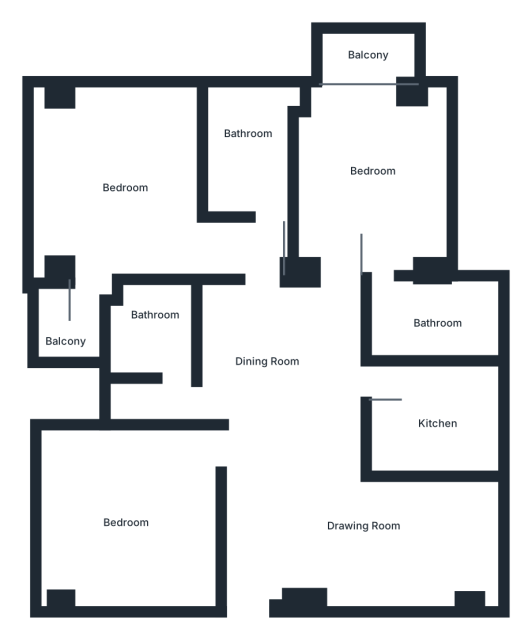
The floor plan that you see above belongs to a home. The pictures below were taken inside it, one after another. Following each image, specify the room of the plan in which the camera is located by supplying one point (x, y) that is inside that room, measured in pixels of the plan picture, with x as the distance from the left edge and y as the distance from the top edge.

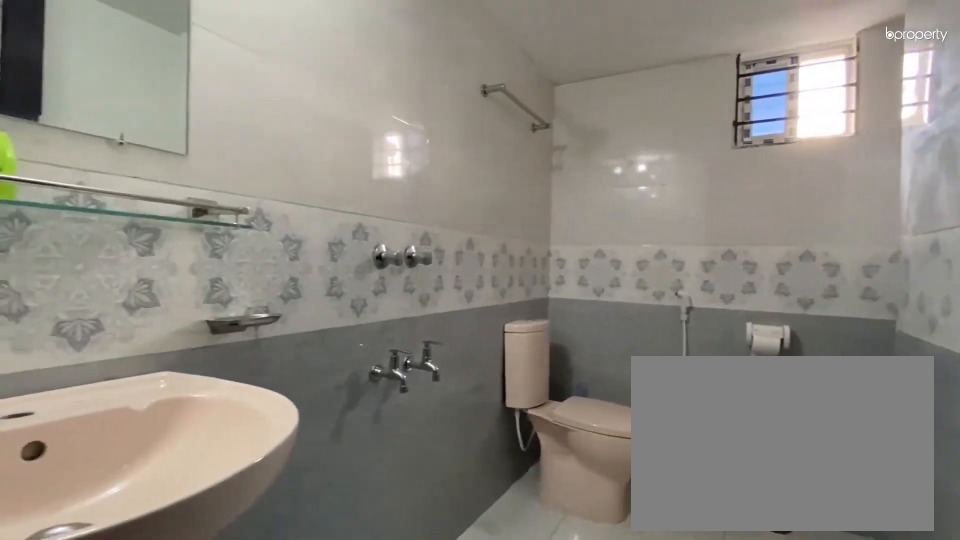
(241, 153)
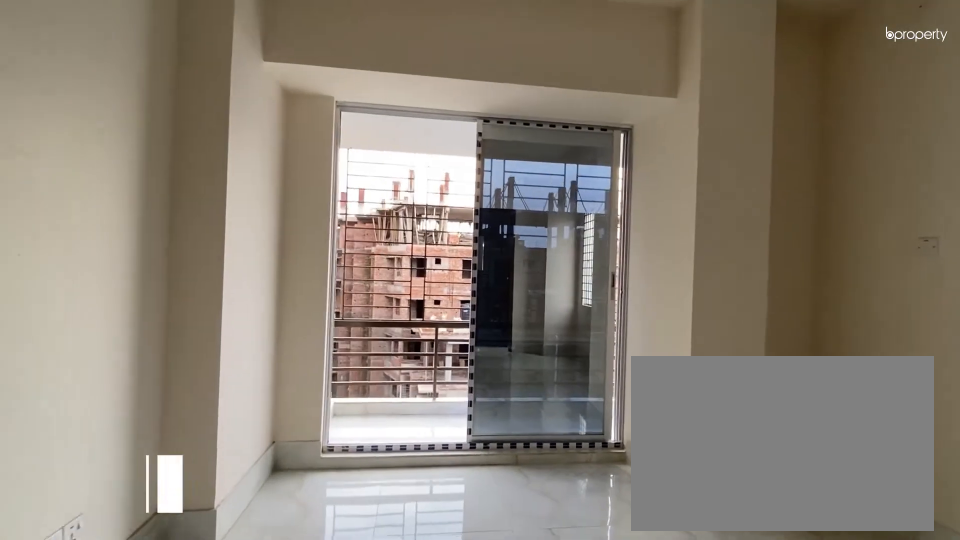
(369, 171)
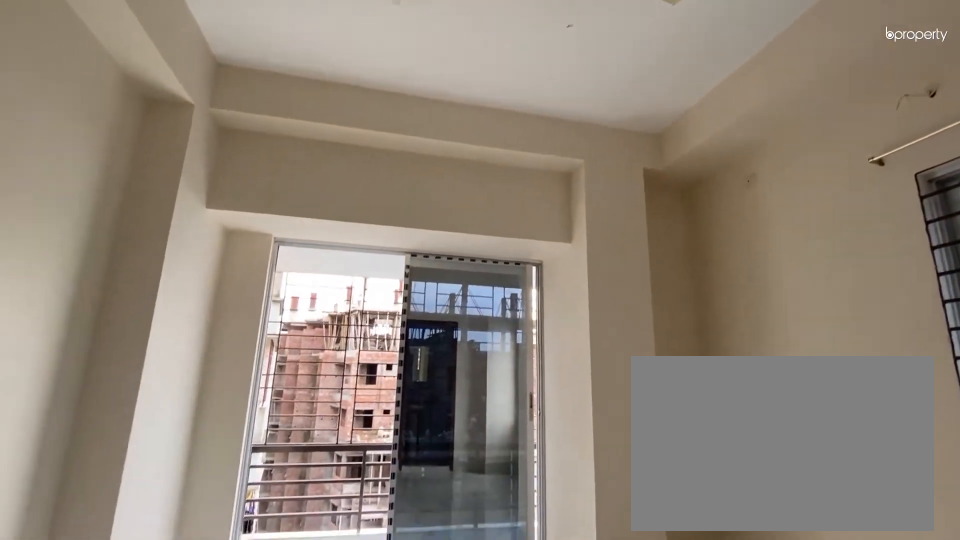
(369, 171)
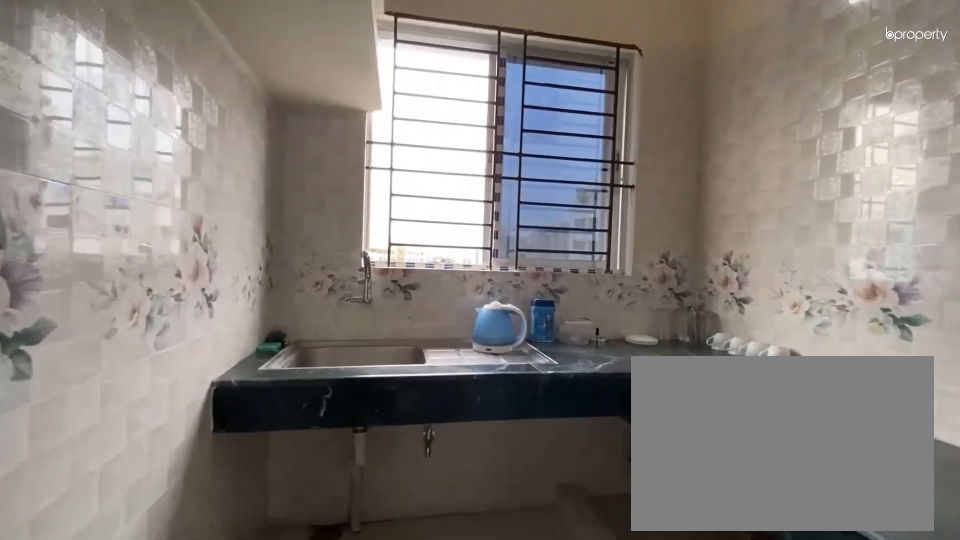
(438, 424)
